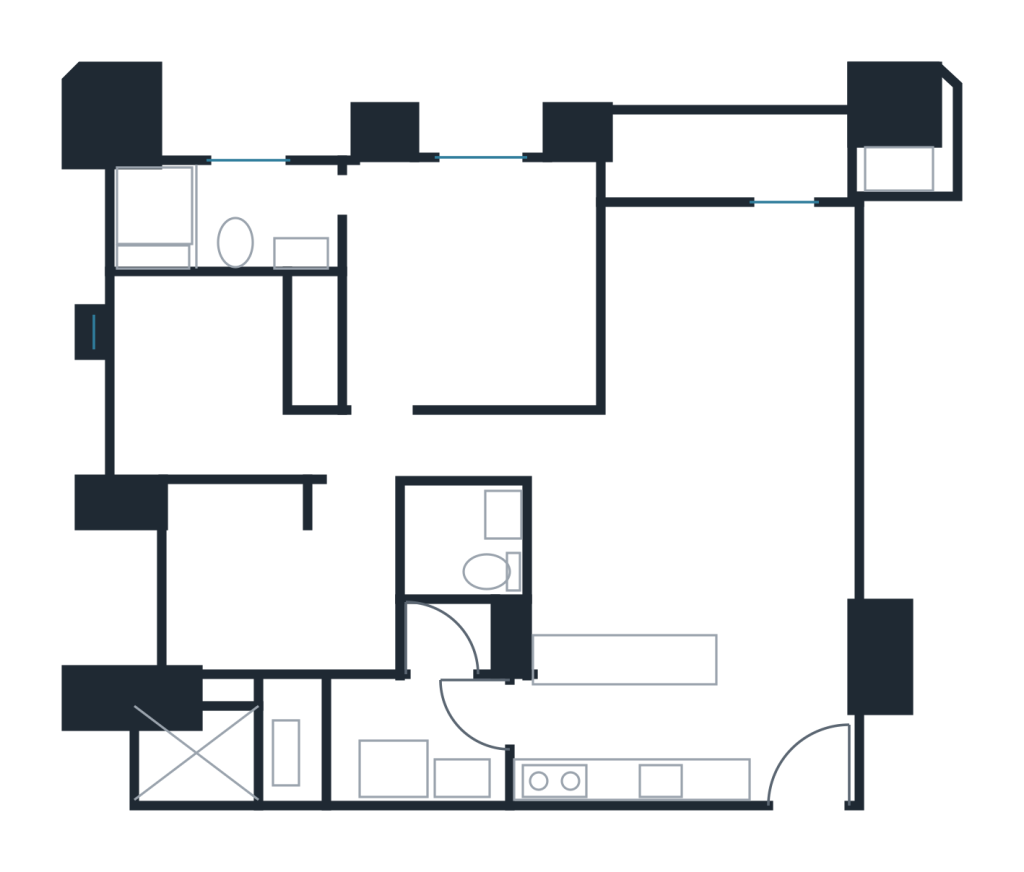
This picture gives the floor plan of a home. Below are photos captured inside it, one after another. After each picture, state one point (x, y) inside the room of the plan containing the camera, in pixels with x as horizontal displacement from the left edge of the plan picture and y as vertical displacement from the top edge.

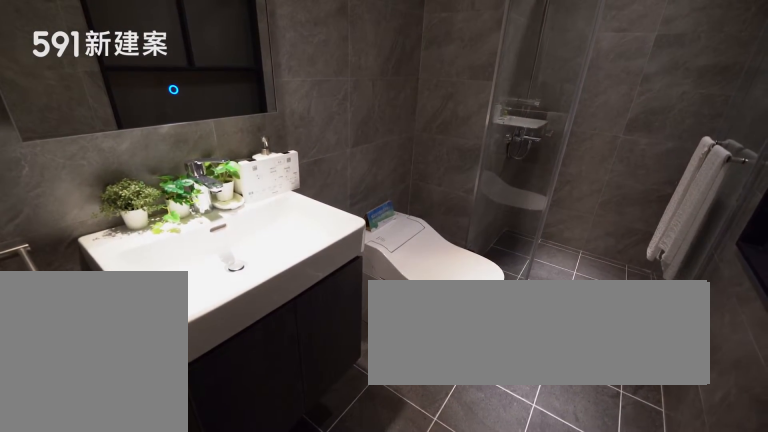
(225, 221)
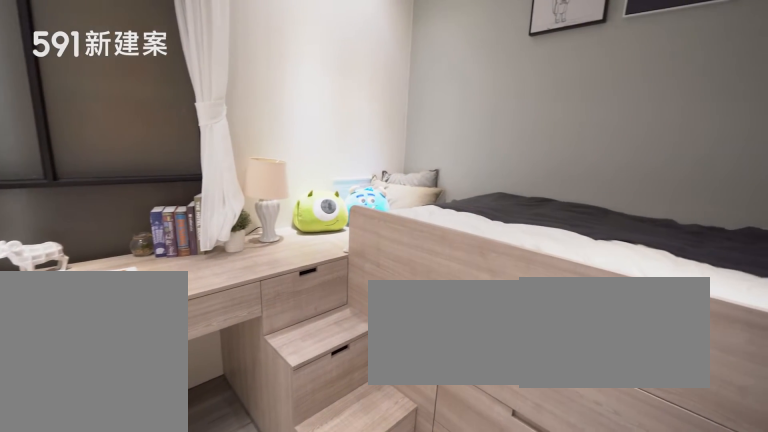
(225, 375)
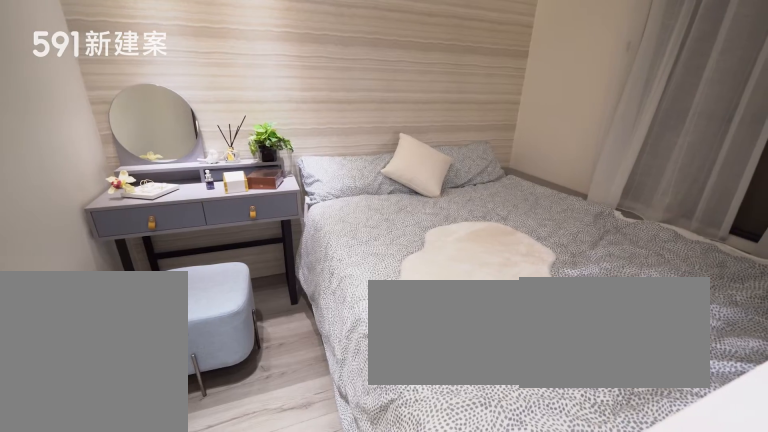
(279, 577)
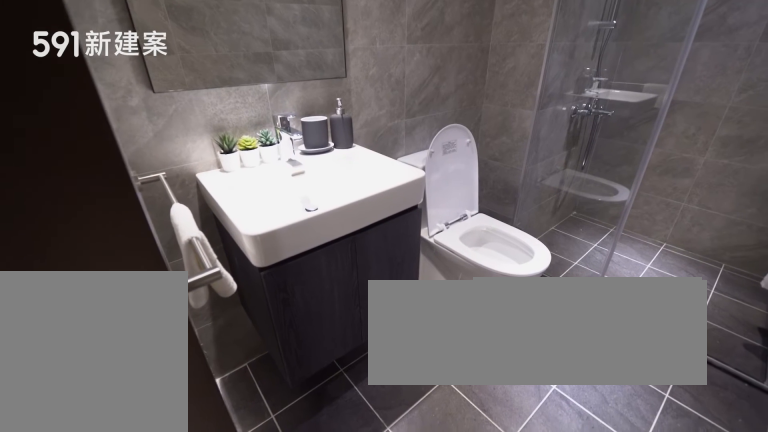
(465, 582)
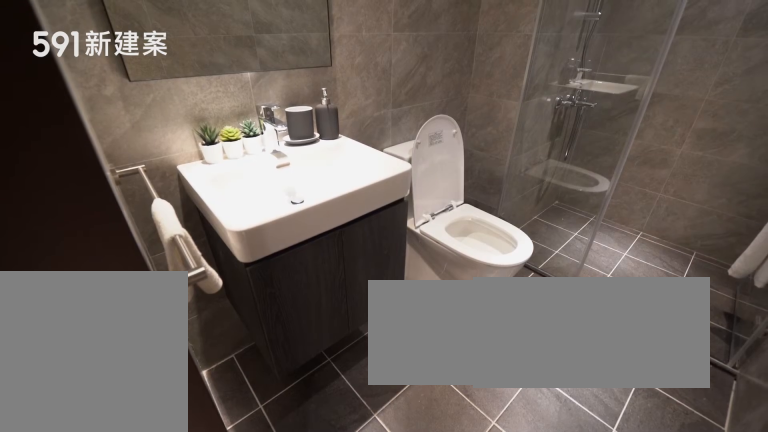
(465, 582)
